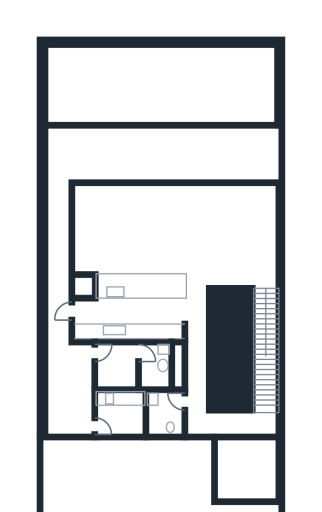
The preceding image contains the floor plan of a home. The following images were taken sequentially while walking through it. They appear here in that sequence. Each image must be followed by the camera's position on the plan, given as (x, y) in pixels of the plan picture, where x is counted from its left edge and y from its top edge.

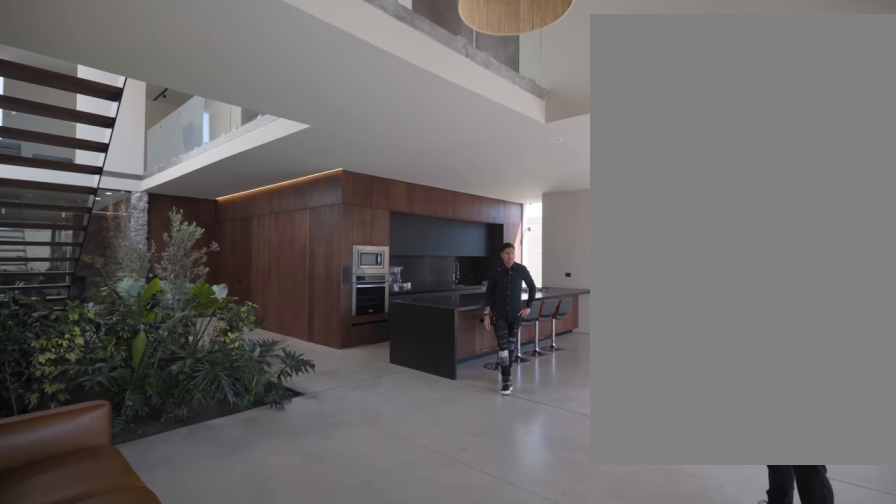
(252, 216)
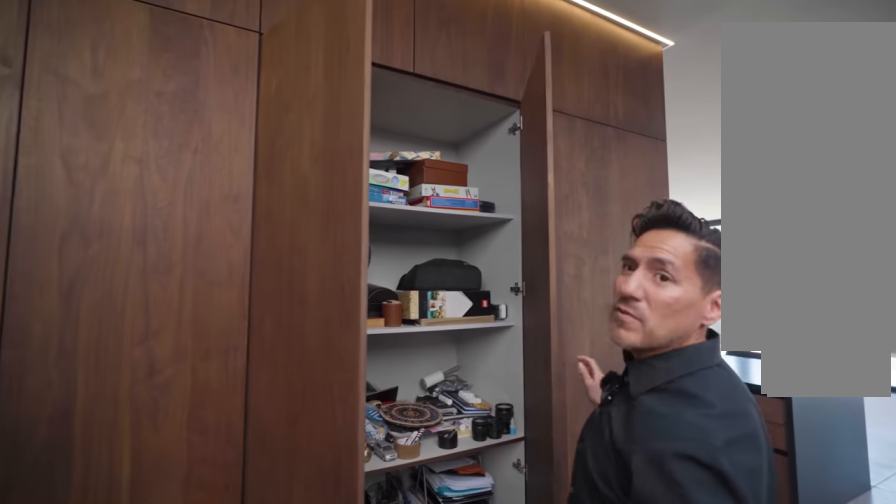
(199, 389)
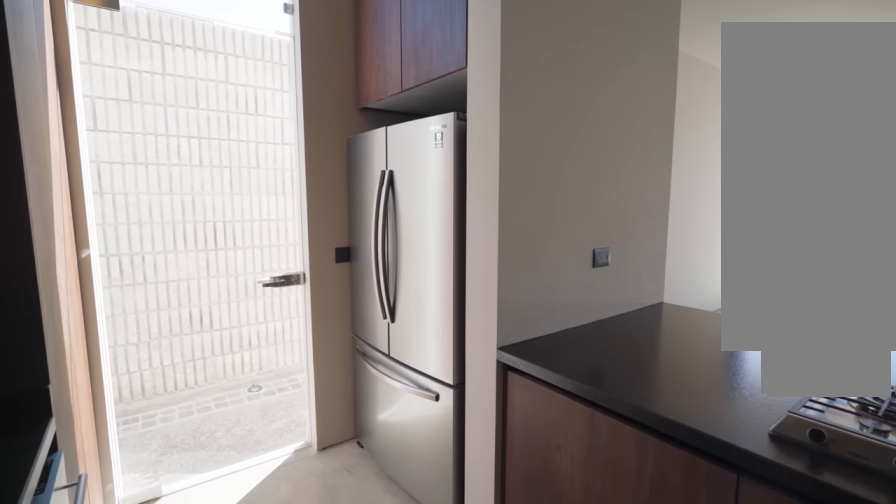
(122, 310)
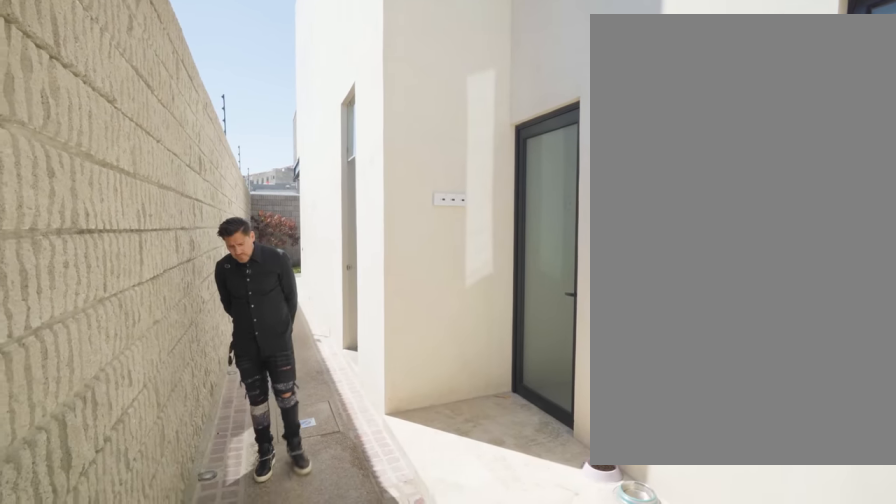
(68, 415)
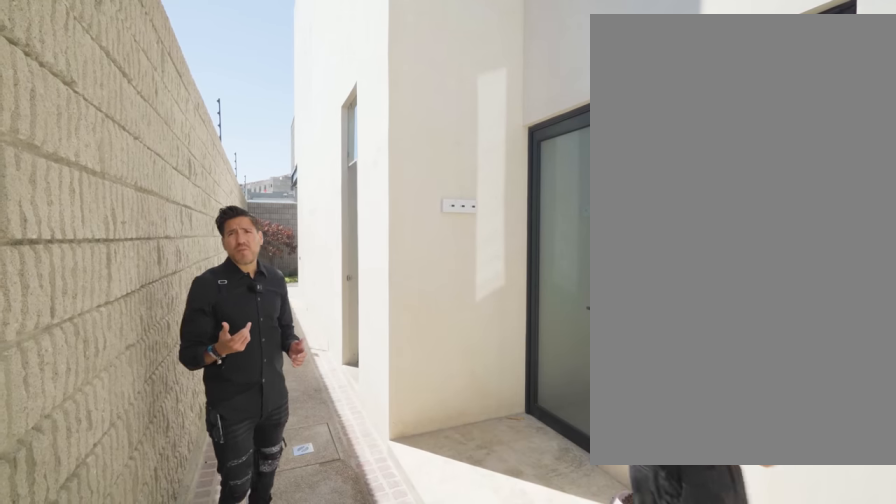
(62, 413)
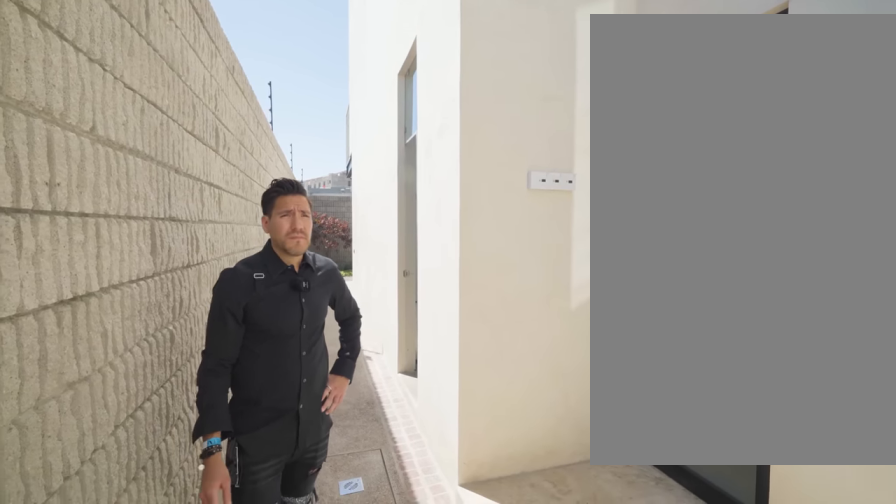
(57, 389)
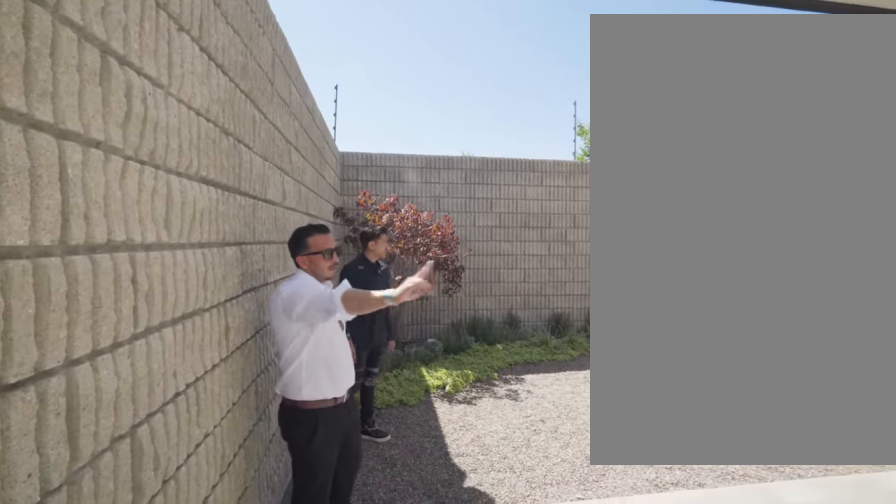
(59, 200)
